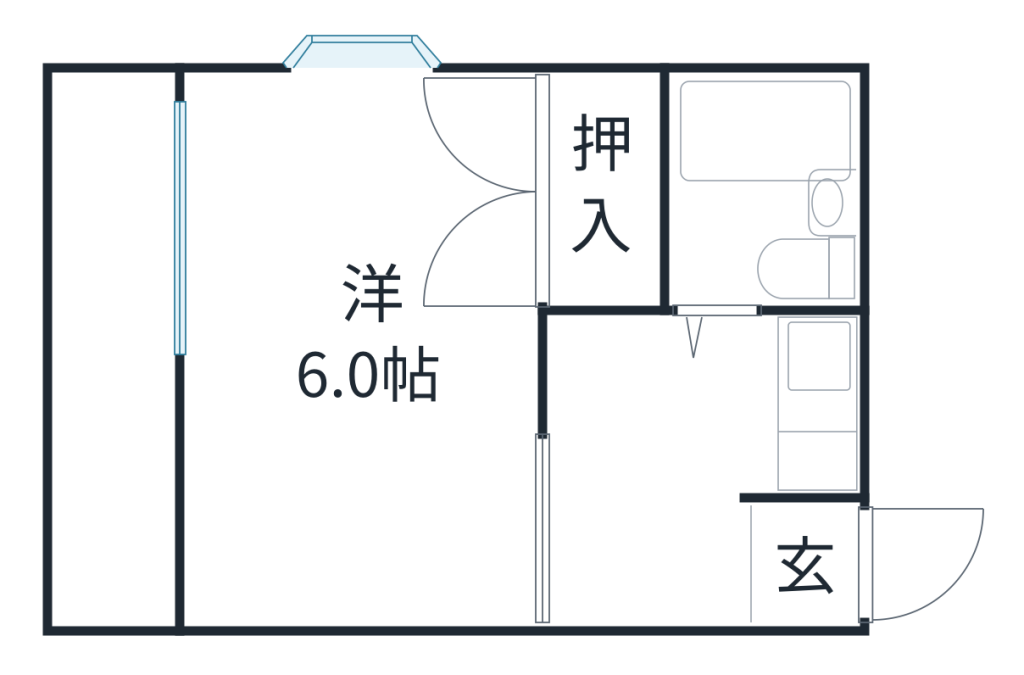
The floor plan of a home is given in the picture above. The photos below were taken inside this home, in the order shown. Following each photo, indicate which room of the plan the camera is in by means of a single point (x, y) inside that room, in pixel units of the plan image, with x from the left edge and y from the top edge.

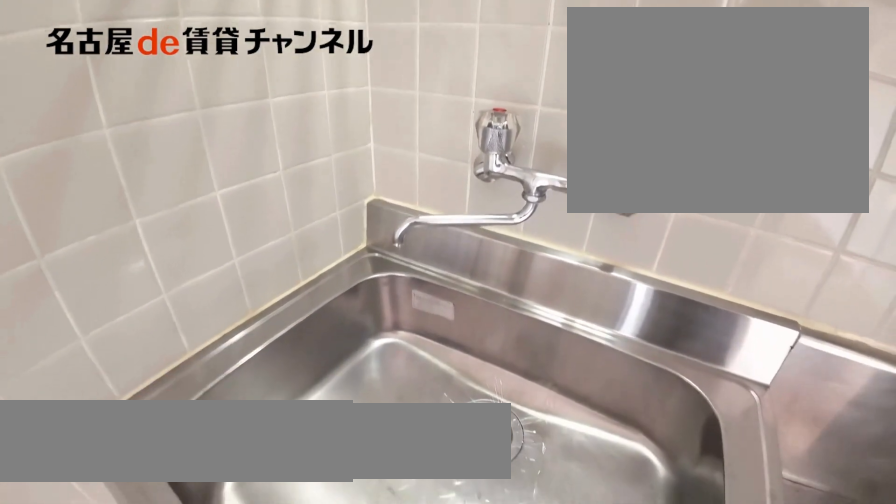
(824, 411)
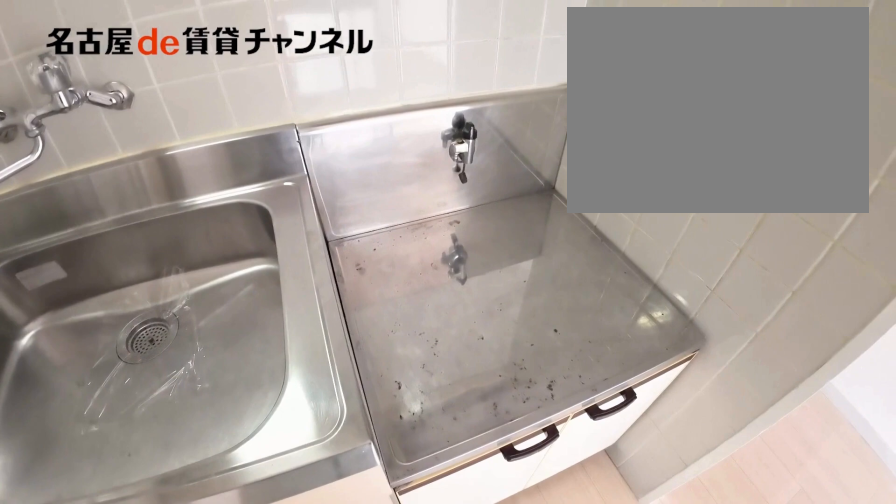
(824, 411)
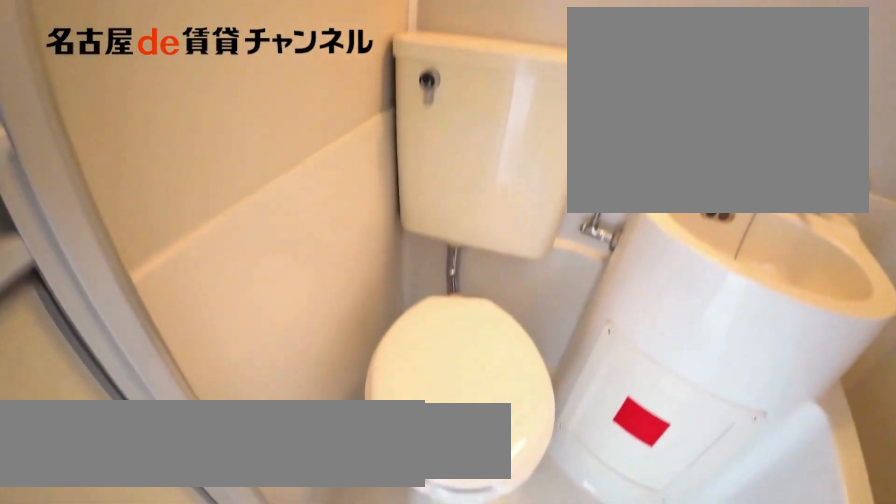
(763, 186)
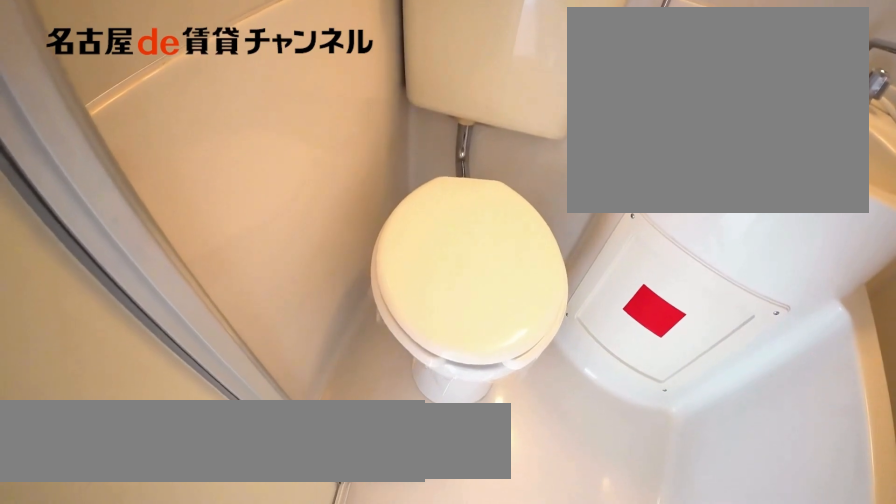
(763, 186)
